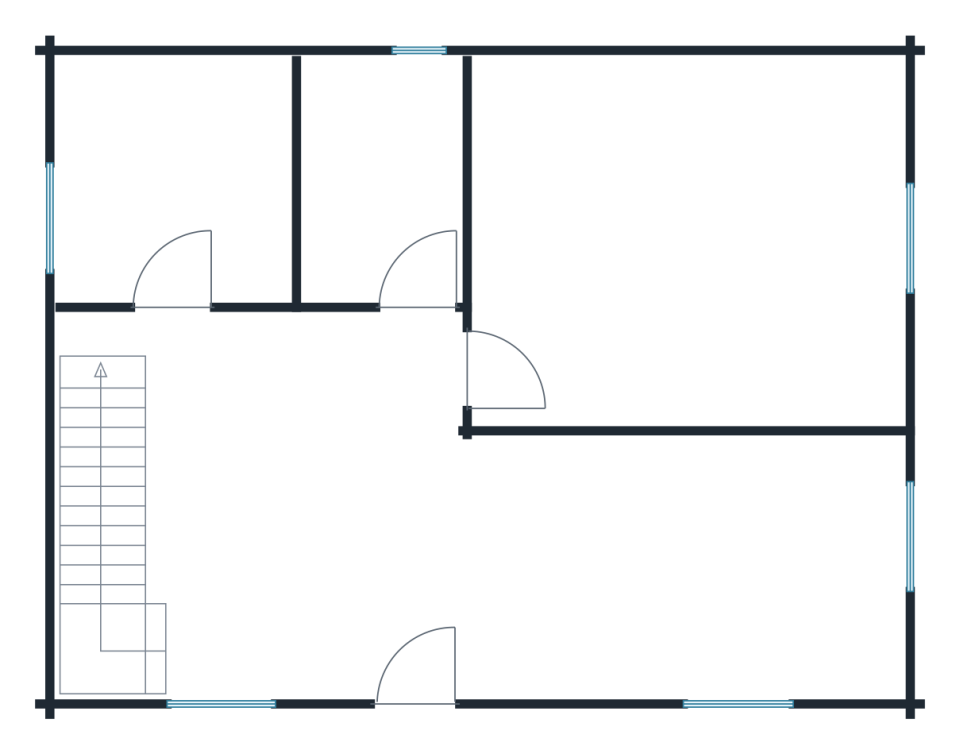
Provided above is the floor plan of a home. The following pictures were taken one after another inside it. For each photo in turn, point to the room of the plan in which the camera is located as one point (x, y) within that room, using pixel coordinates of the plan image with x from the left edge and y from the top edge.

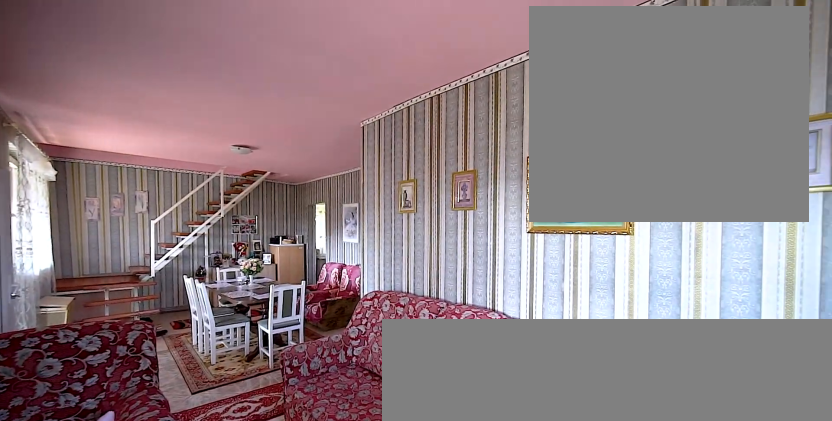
(407, 542)
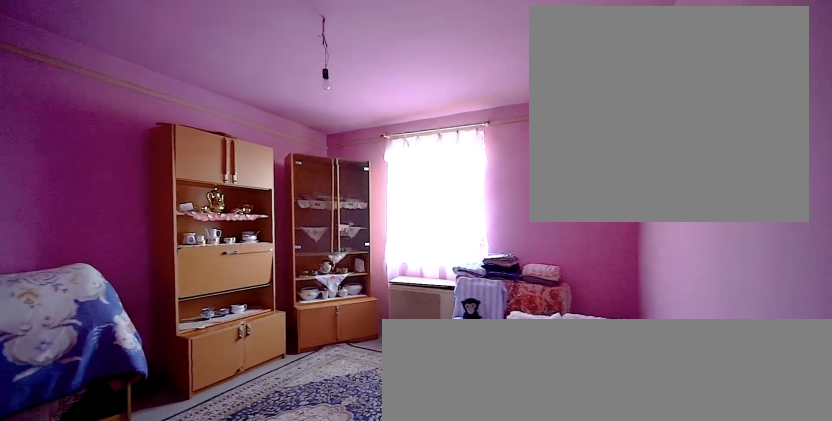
(695, 258)
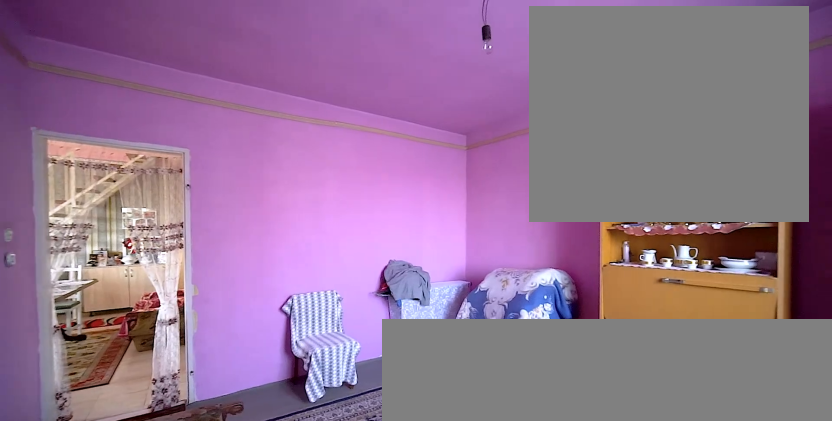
(696, 258)
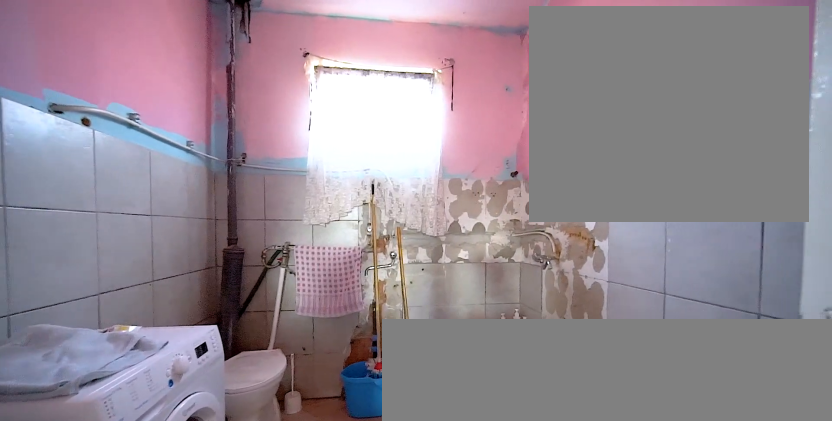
(382, 190)
